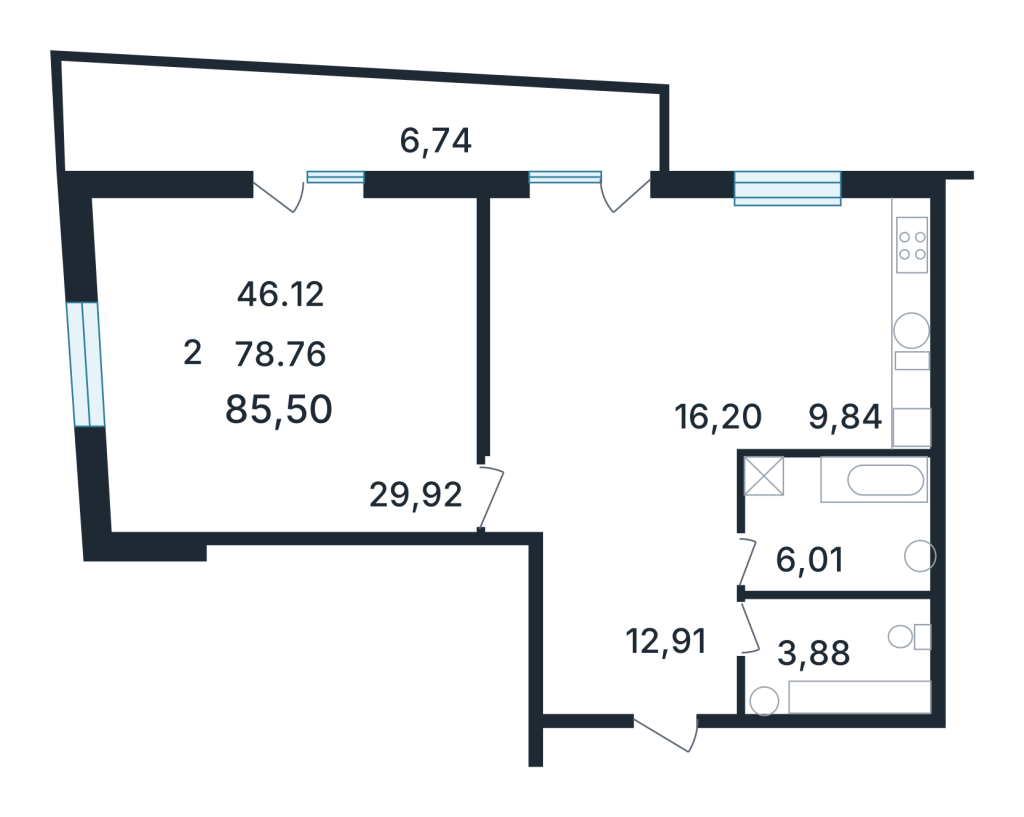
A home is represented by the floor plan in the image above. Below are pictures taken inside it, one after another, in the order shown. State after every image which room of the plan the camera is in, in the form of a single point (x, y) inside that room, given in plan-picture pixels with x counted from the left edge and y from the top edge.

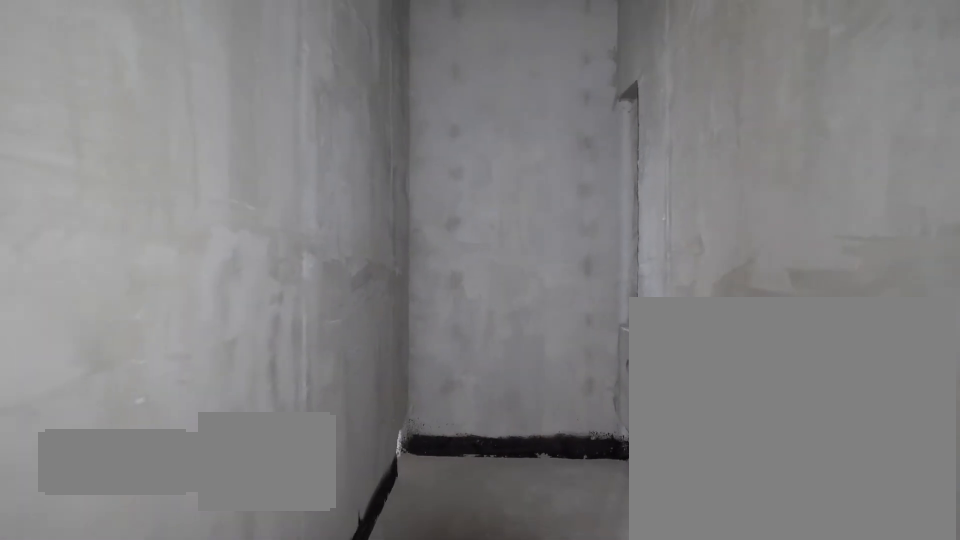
(829, 644)
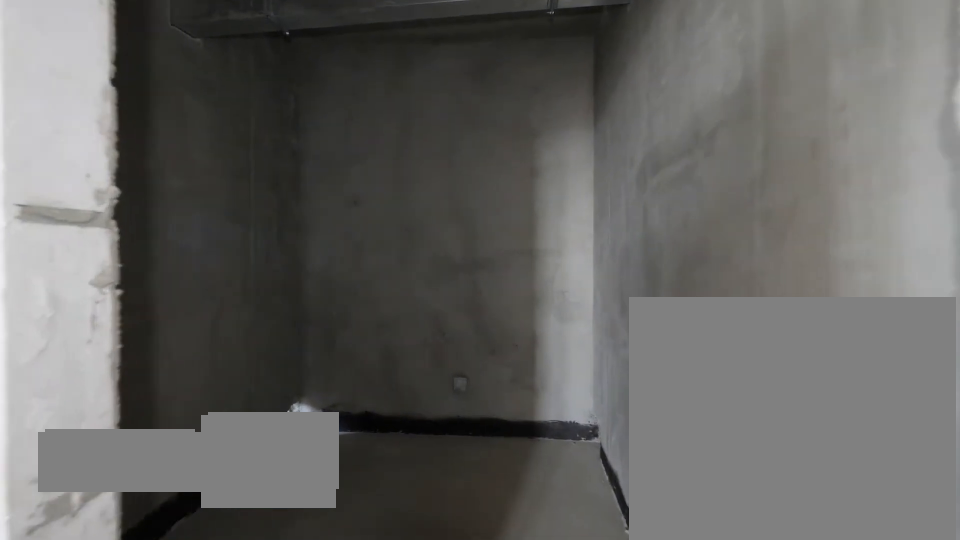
(837, 523)
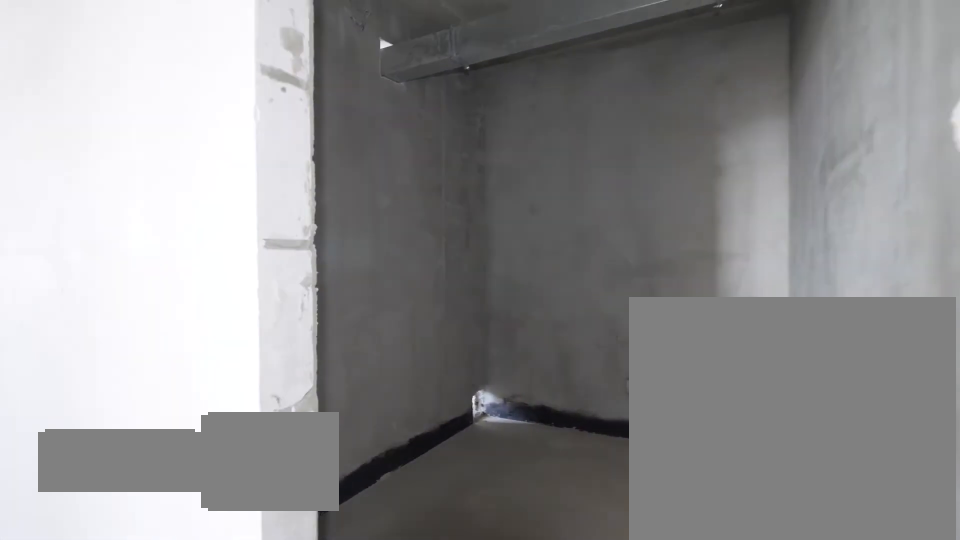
(837, 523)
